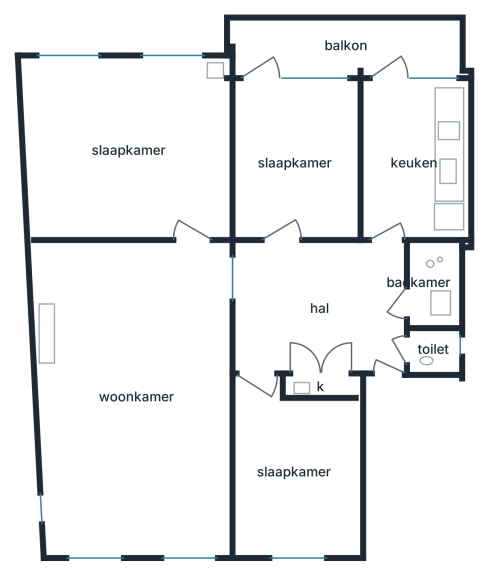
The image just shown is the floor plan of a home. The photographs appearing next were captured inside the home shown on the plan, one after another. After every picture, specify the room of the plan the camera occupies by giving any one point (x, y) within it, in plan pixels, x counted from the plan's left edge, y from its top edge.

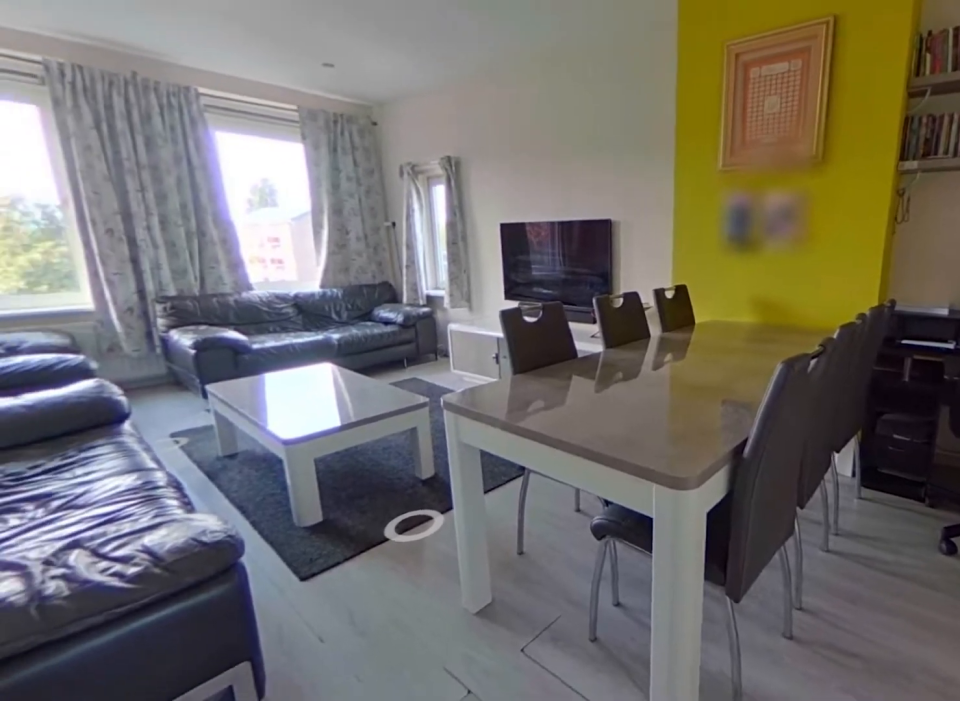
(137, 397)
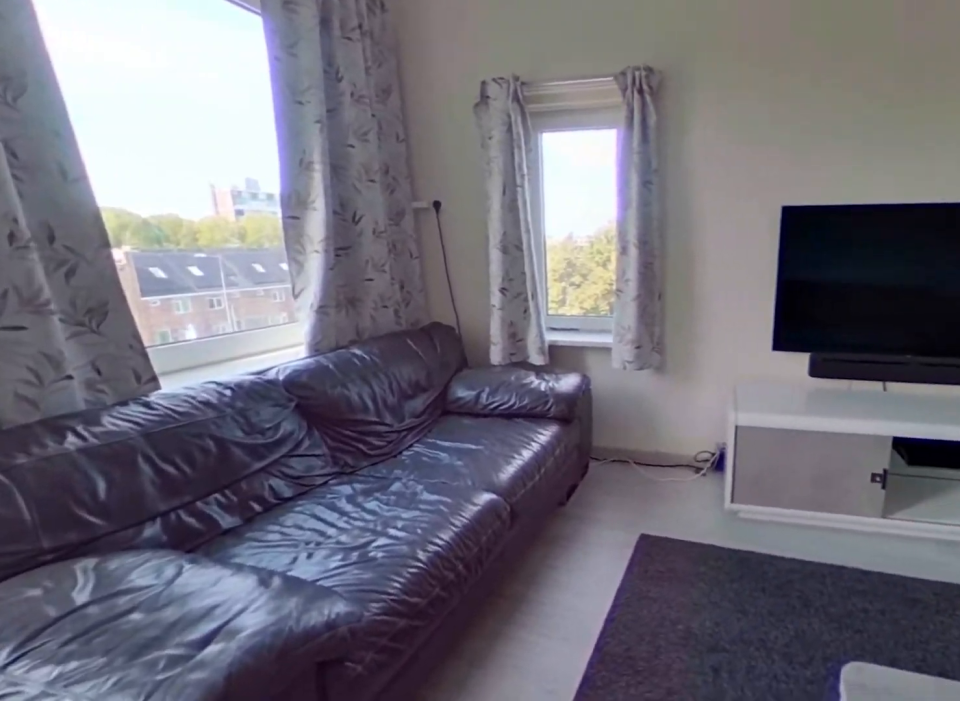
(137, 397)
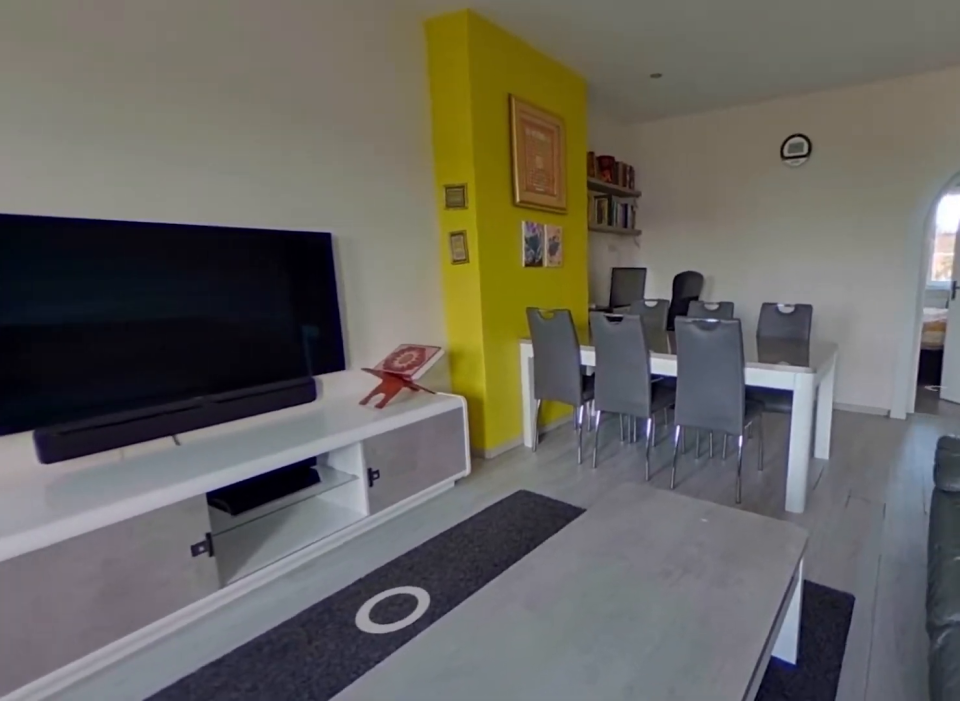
(137, 397)
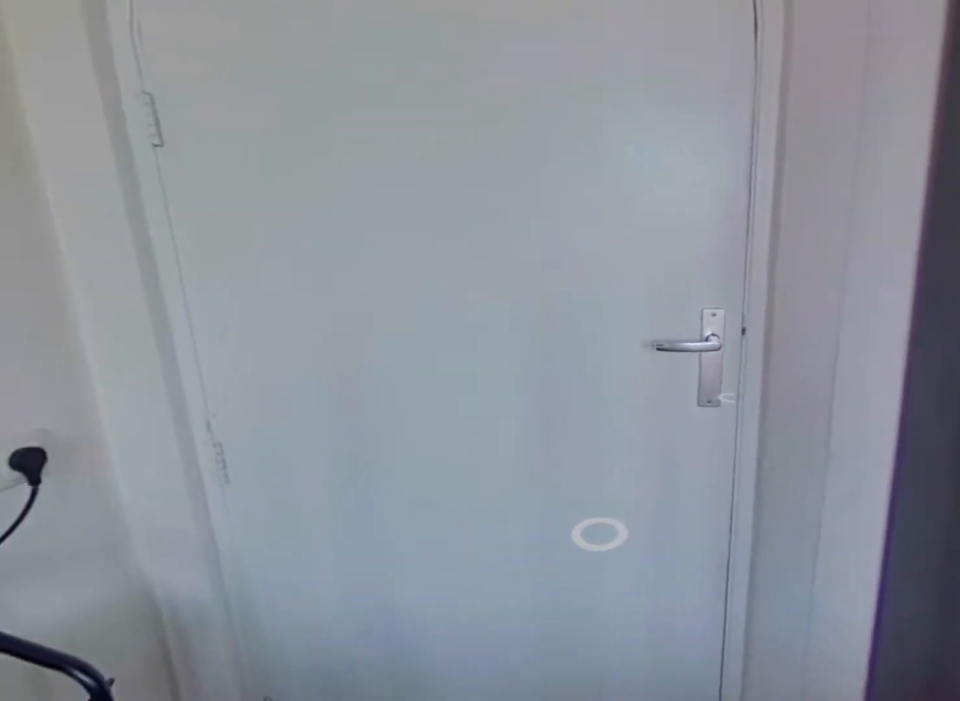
(128, 149)
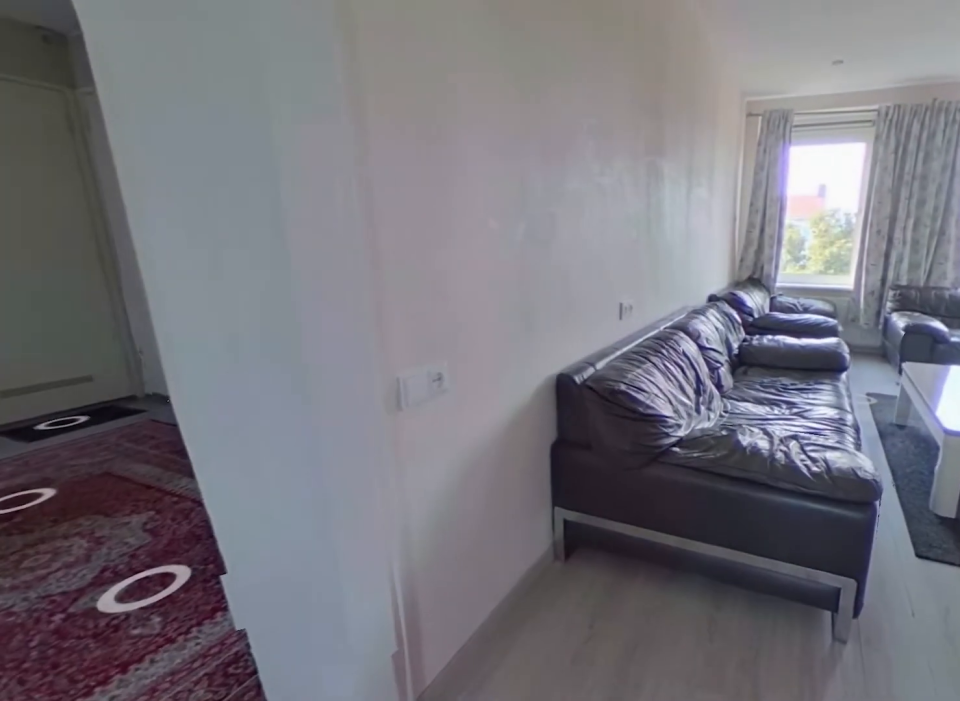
(137, 397)
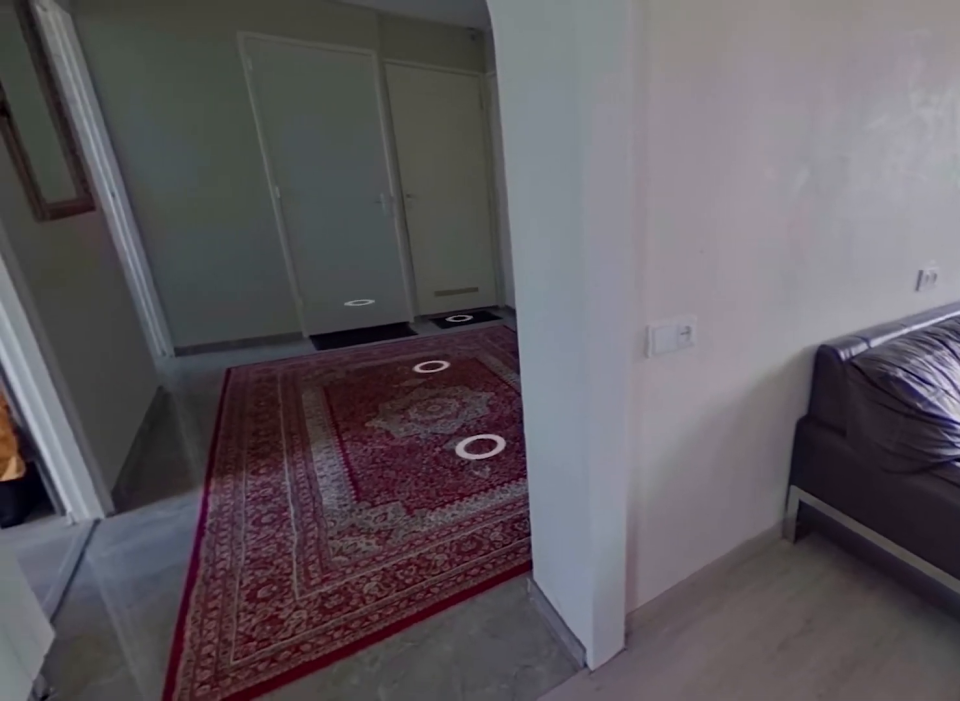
(137, 397)
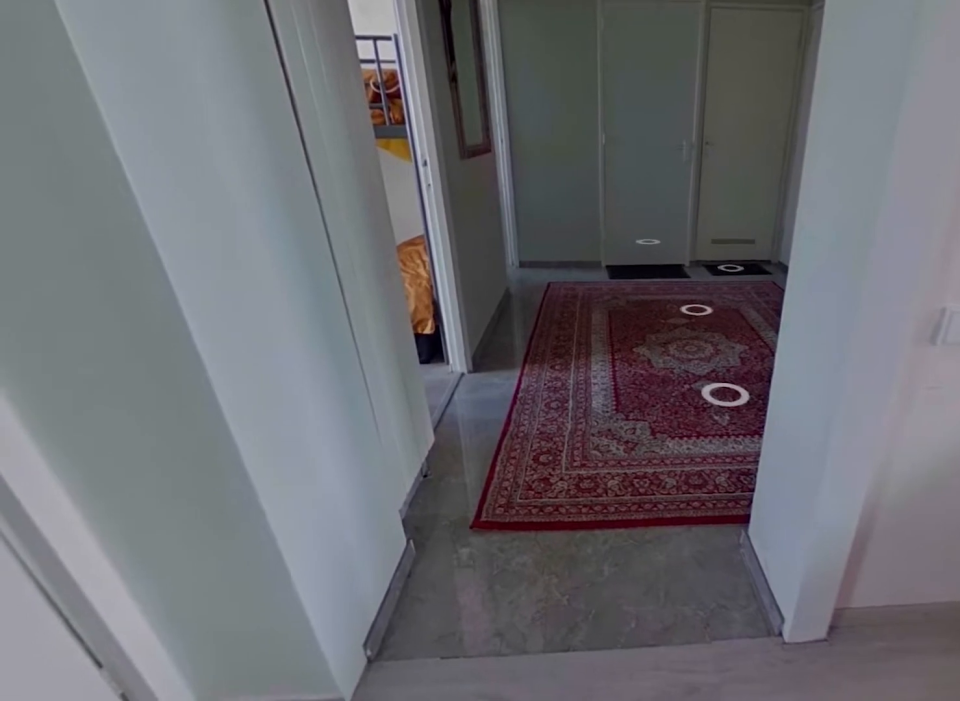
(137, 397)
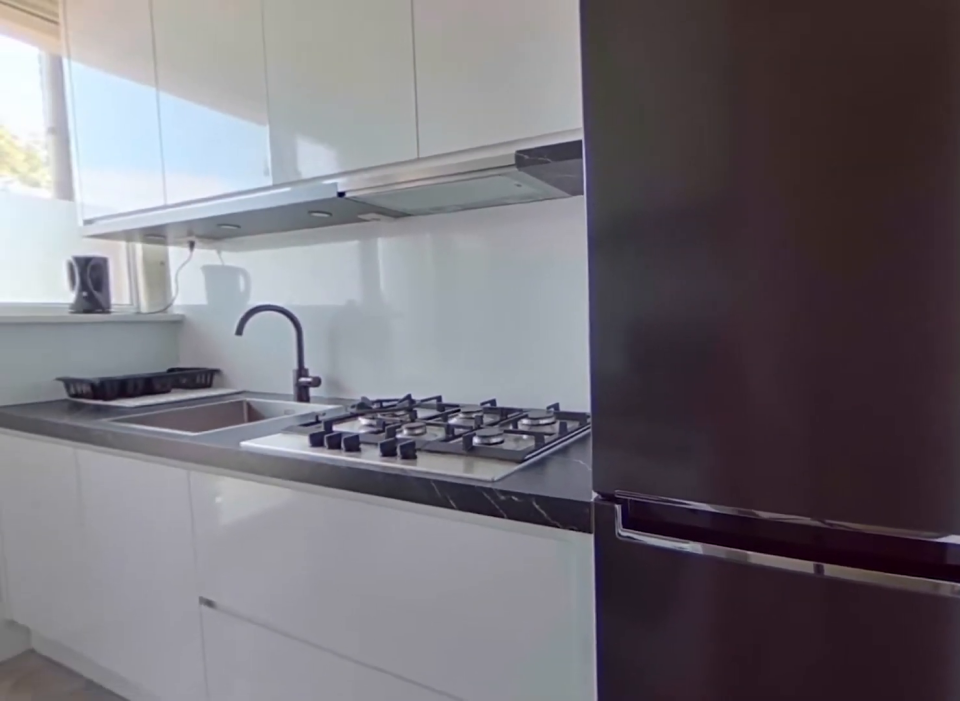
(413, 160)
